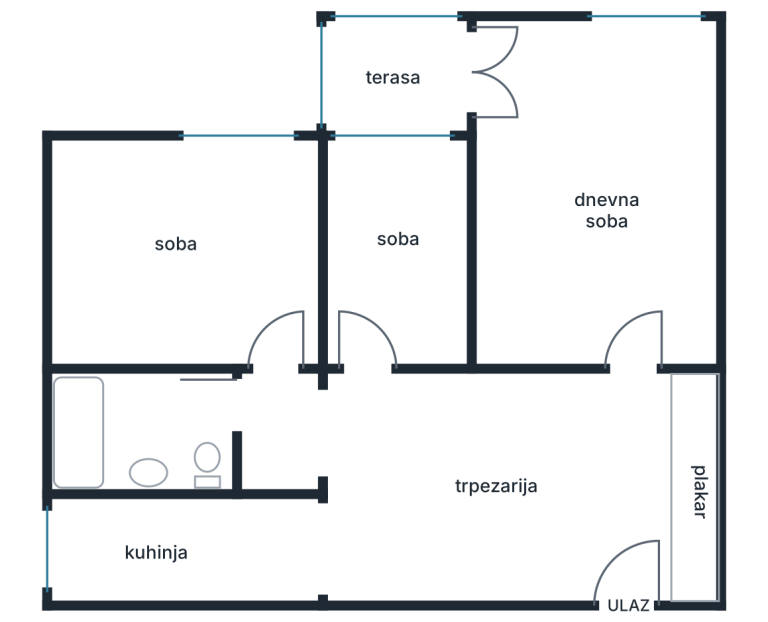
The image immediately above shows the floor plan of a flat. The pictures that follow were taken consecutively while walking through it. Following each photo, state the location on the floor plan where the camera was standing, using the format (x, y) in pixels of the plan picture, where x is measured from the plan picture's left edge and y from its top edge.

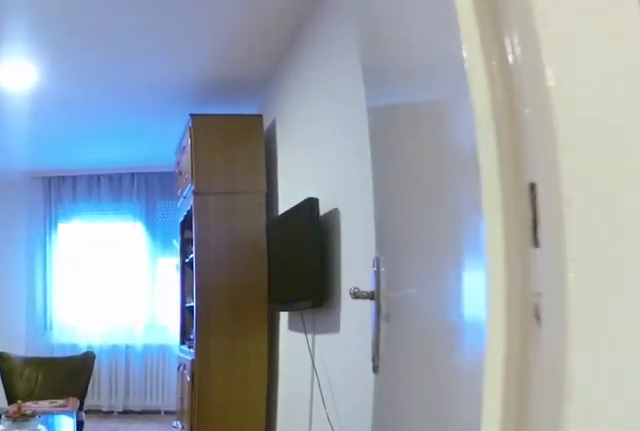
(624, 422)
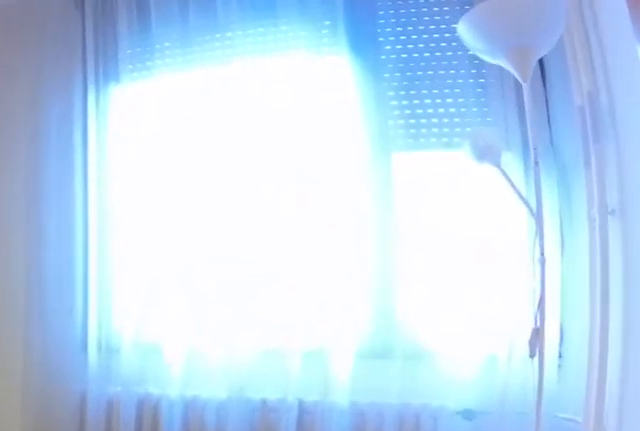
(626, 172)
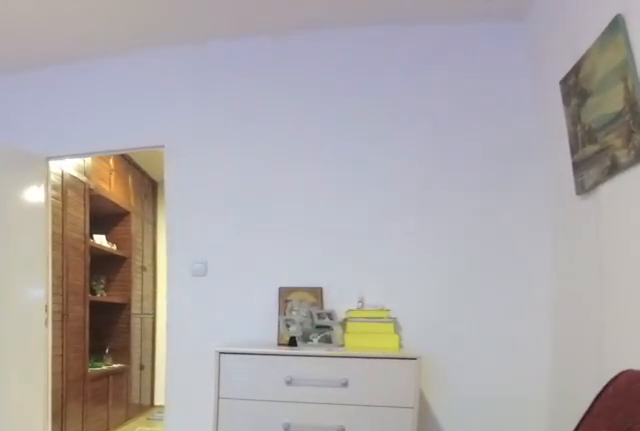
(525, 121)
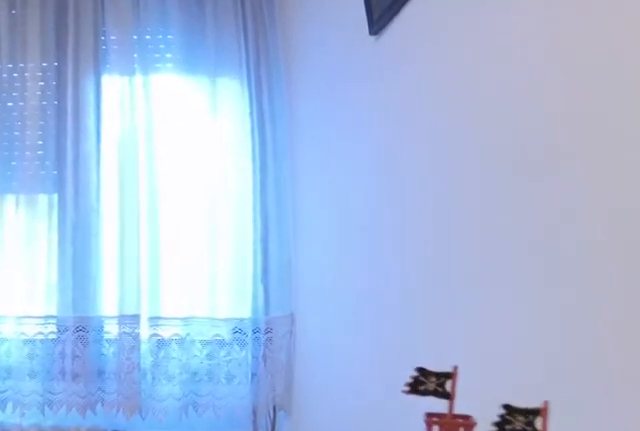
(287, 294)
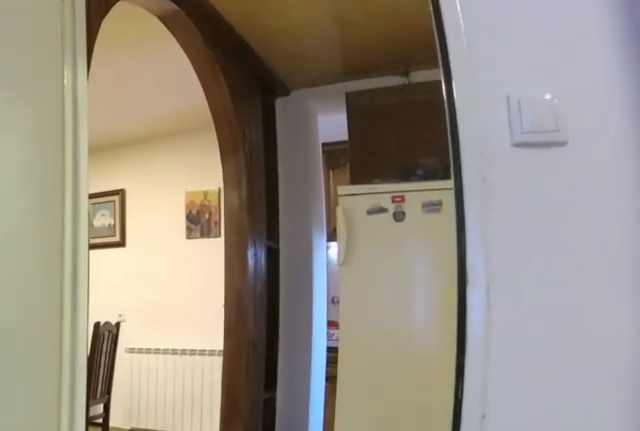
(255, 286)
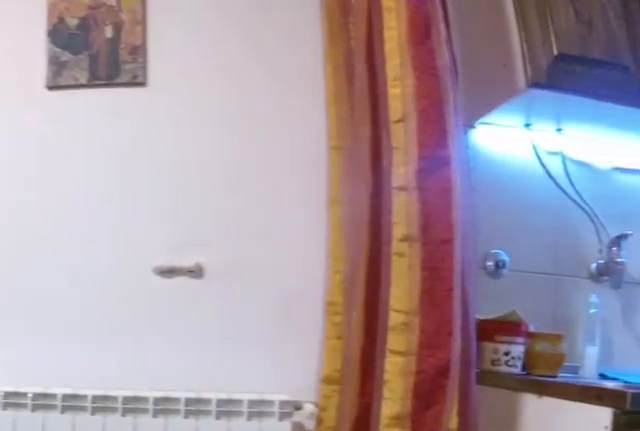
(347, 455)
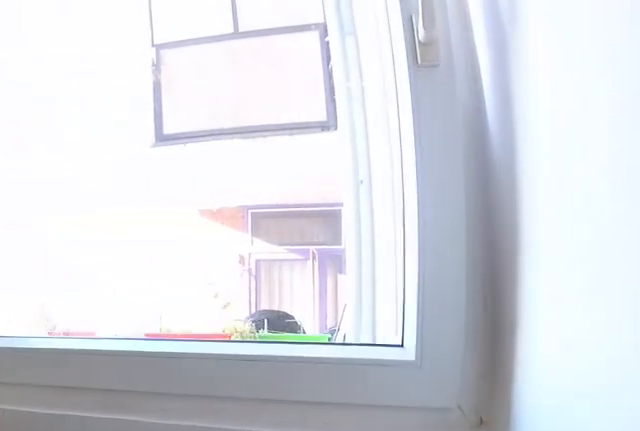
(122, 544)
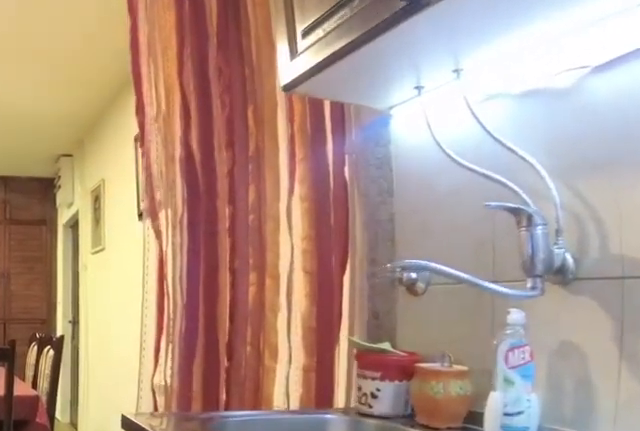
(245, 544)
